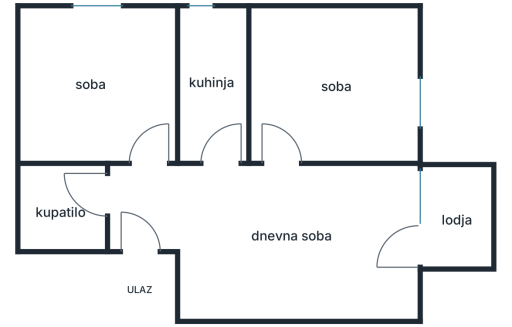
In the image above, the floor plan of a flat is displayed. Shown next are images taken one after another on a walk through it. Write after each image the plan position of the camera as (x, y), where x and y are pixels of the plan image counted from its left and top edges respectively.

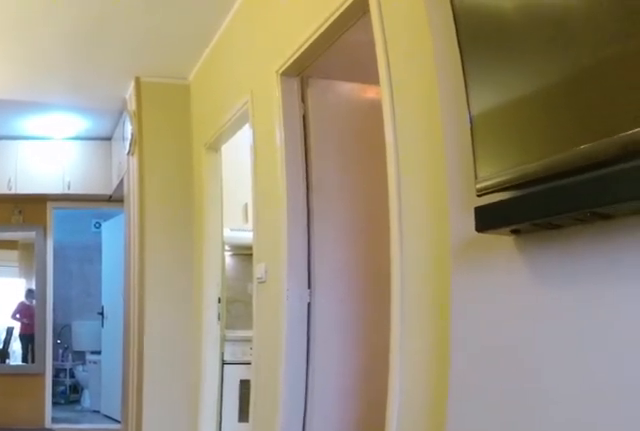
(388, 193)
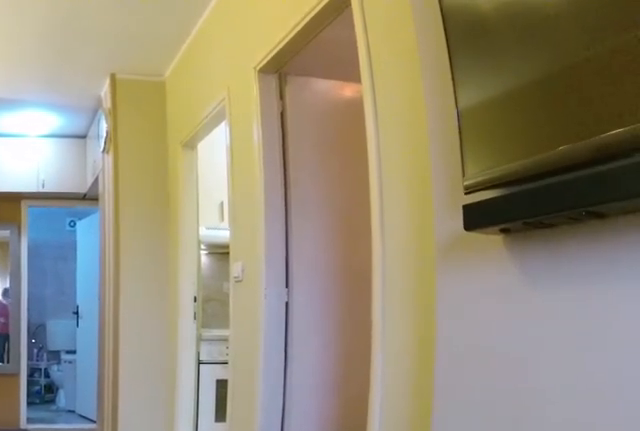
(386, 193)
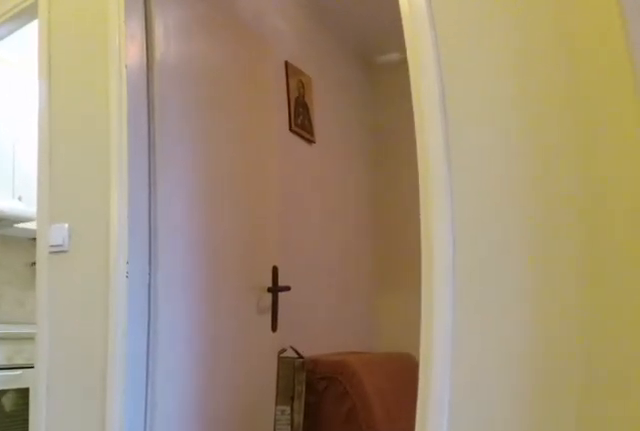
(346, 193)
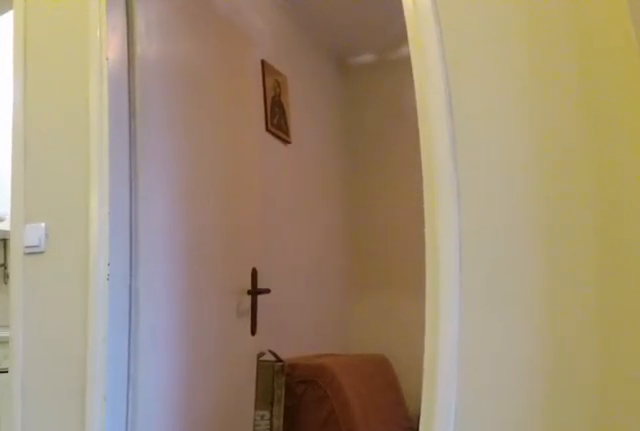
(340, 195)
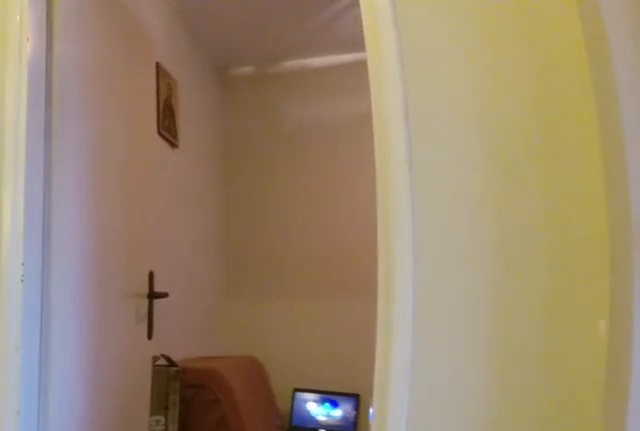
(325, 199)
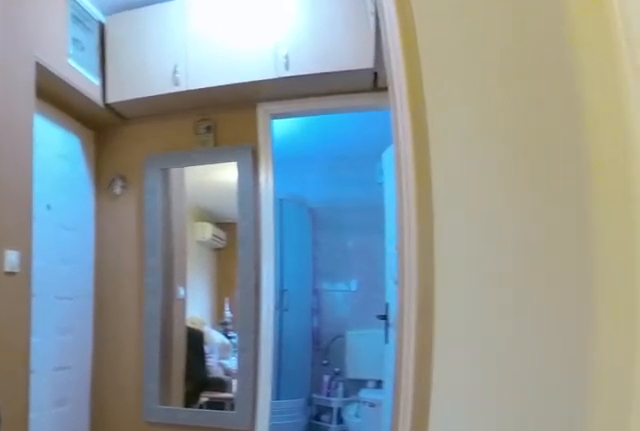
(280, 183)
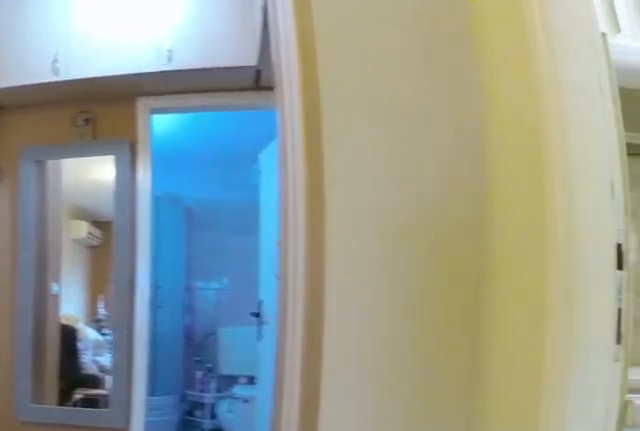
(272, 185)
